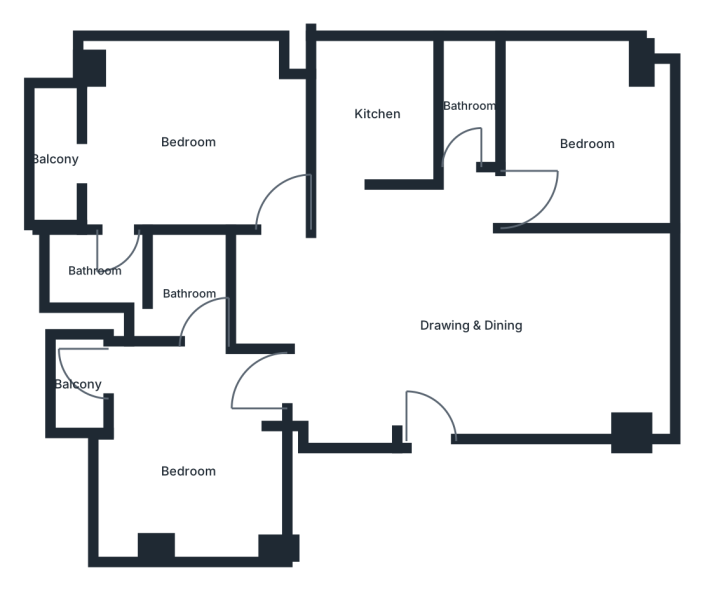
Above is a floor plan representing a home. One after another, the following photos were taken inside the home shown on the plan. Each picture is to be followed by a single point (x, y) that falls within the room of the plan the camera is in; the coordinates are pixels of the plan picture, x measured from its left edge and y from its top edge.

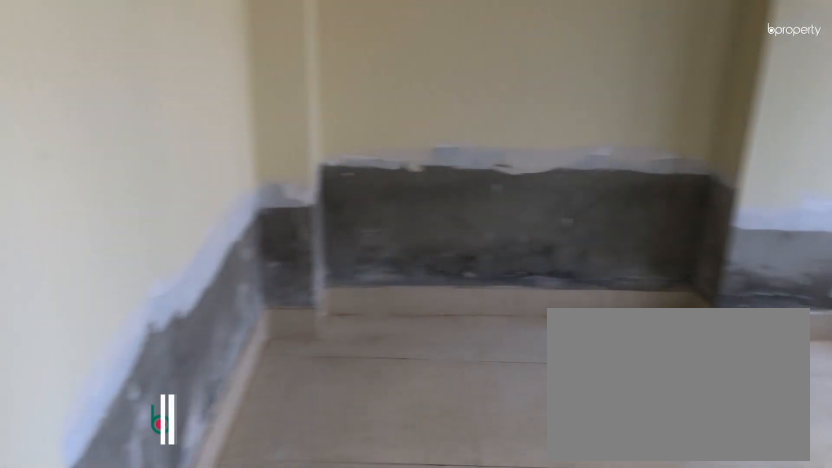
(188, 472)
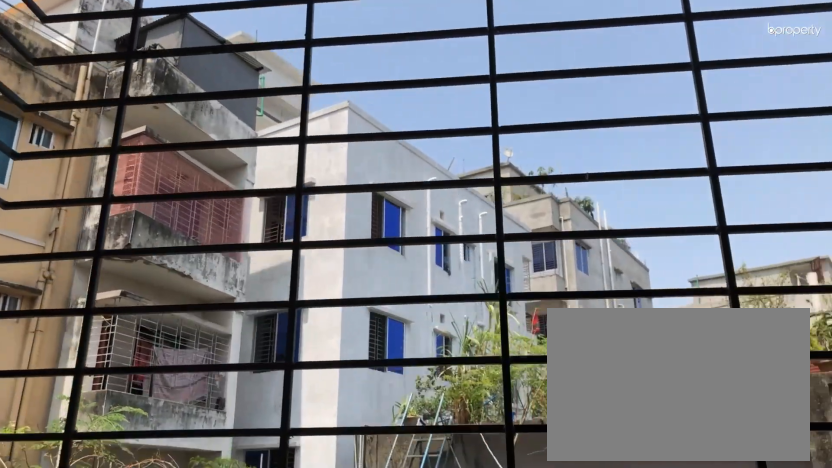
(80, 383)
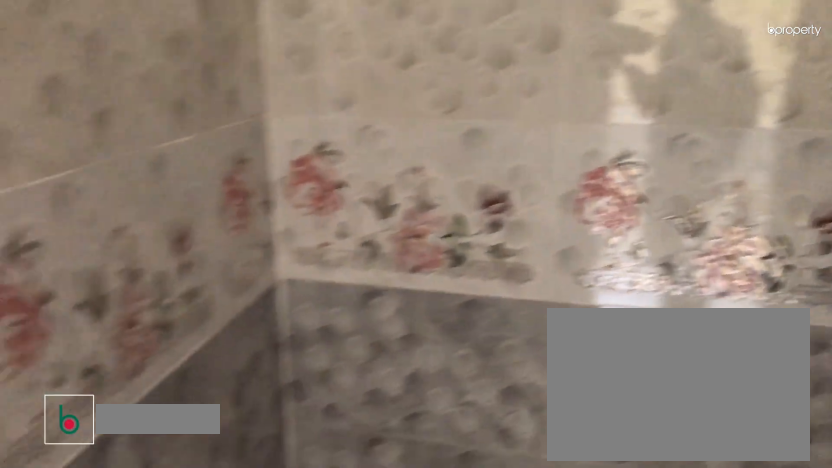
(190, 294)
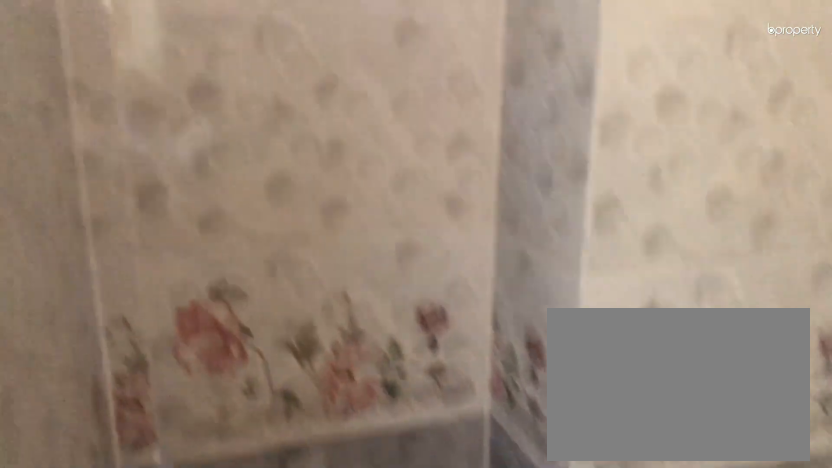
(190, 294)
